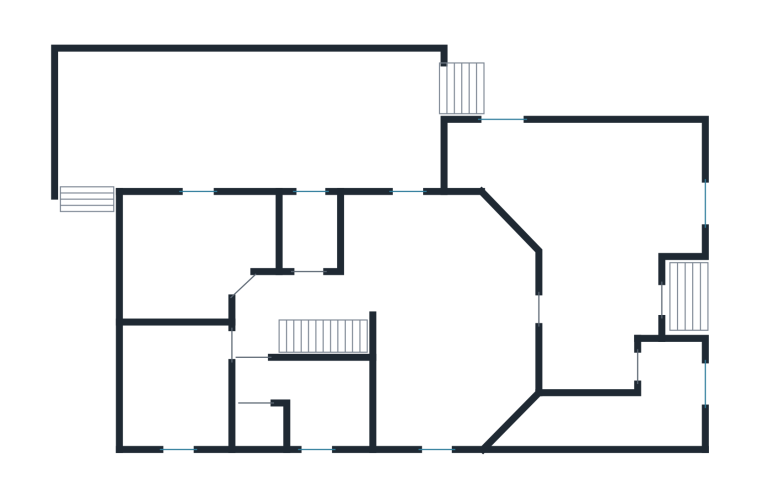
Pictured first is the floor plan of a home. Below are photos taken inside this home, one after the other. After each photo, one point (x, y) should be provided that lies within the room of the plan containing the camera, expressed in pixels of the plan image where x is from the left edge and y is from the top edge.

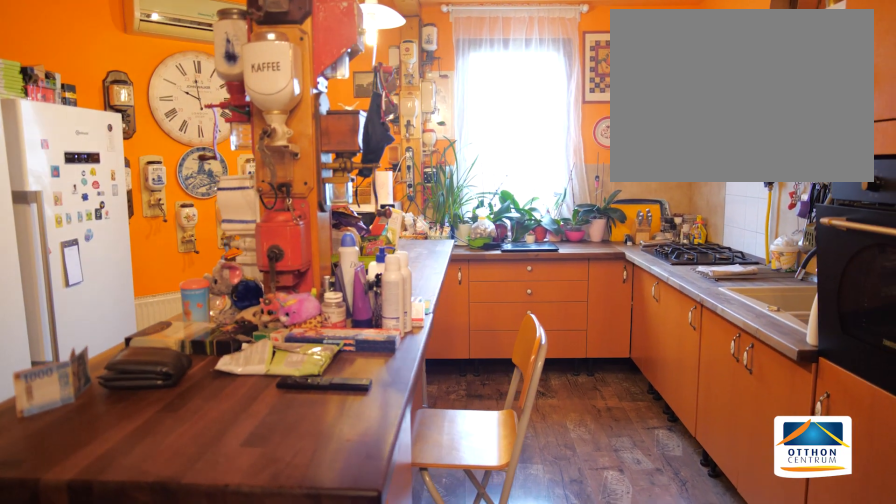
(437, 302)
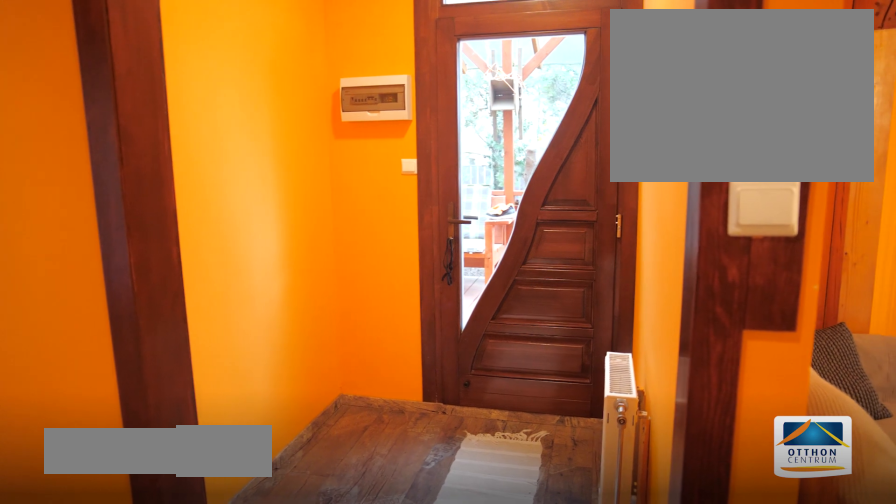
(310, 233)
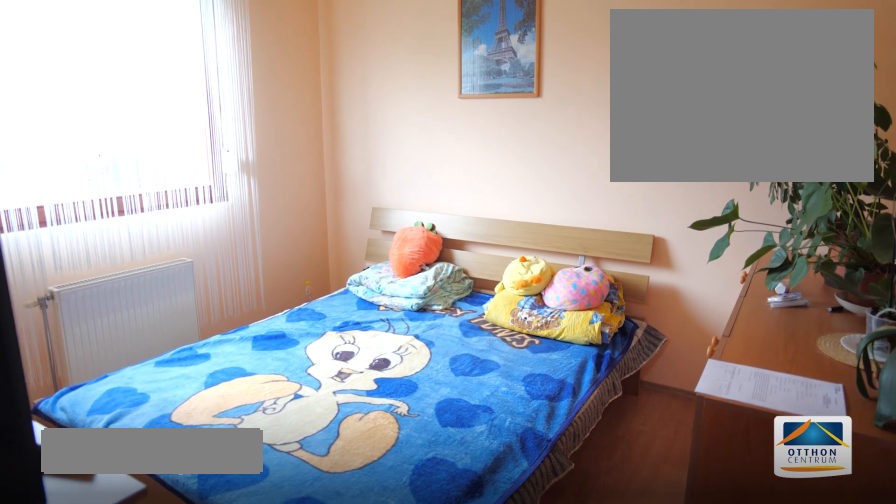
(173, 385)
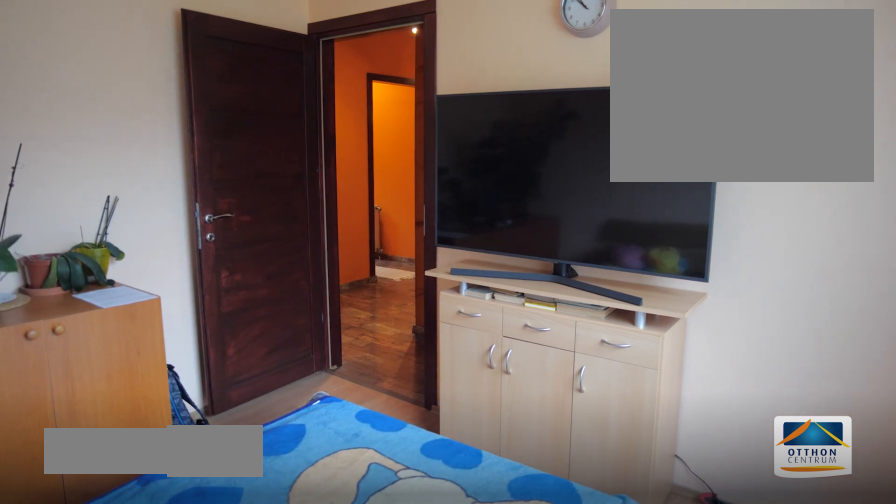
(173, 385)
